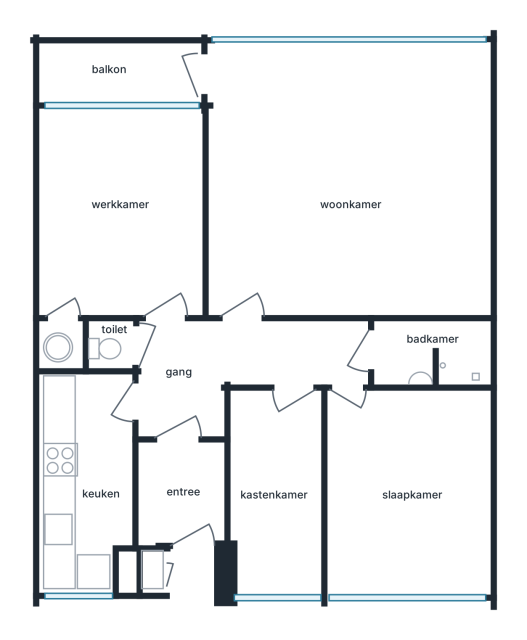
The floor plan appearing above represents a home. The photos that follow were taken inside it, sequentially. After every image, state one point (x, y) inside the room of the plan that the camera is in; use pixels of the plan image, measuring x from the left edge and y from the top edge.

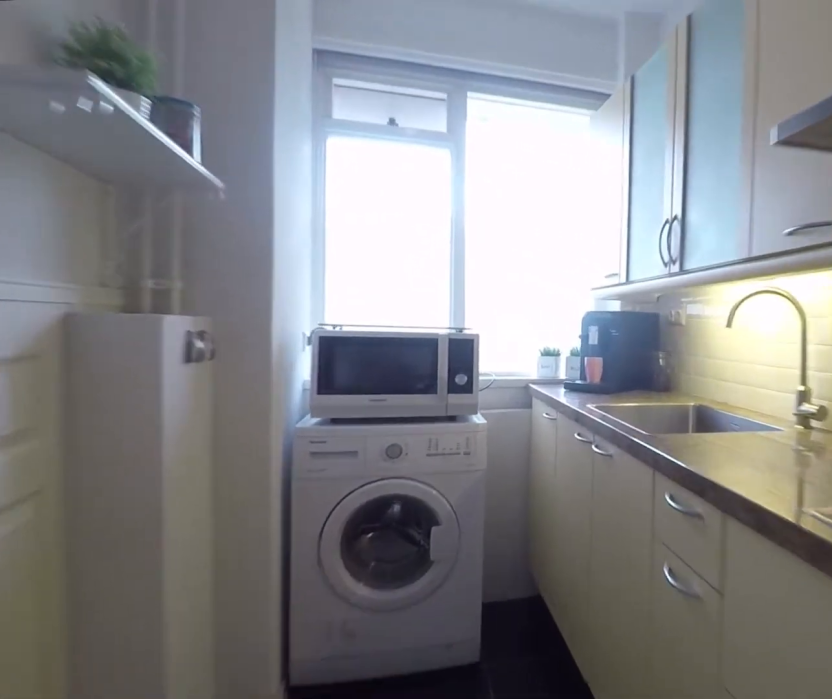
(85, 479)
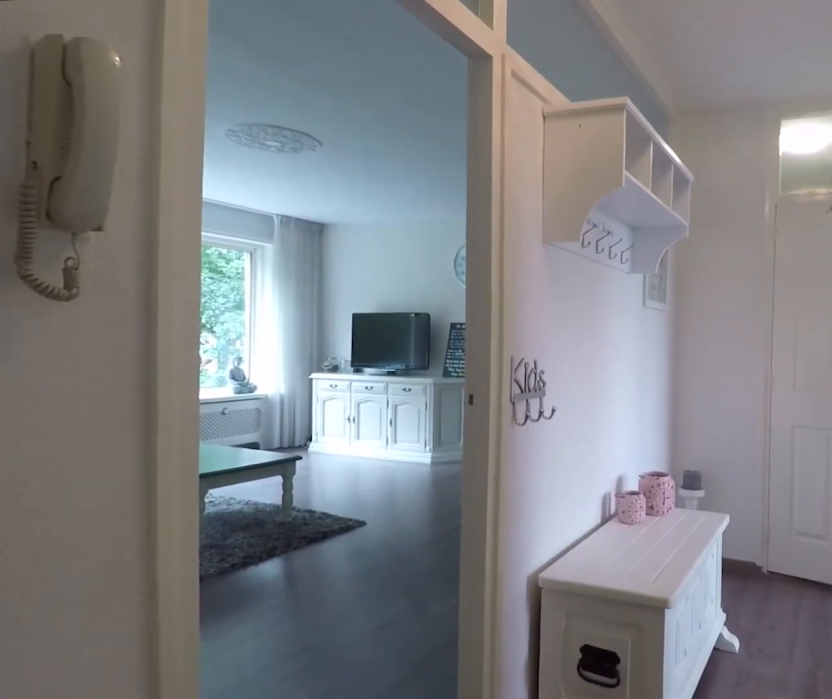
(237, 365)
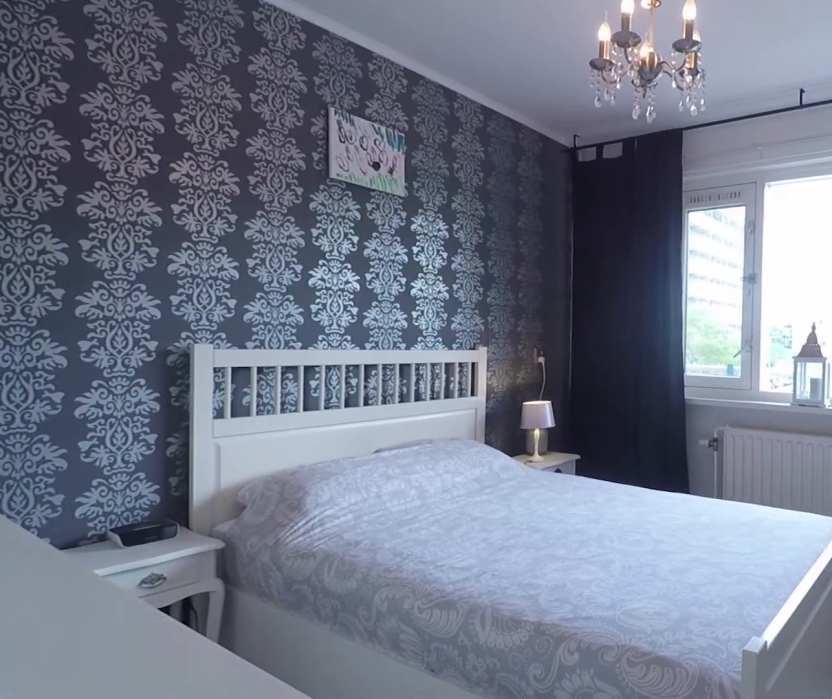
(407, 492)
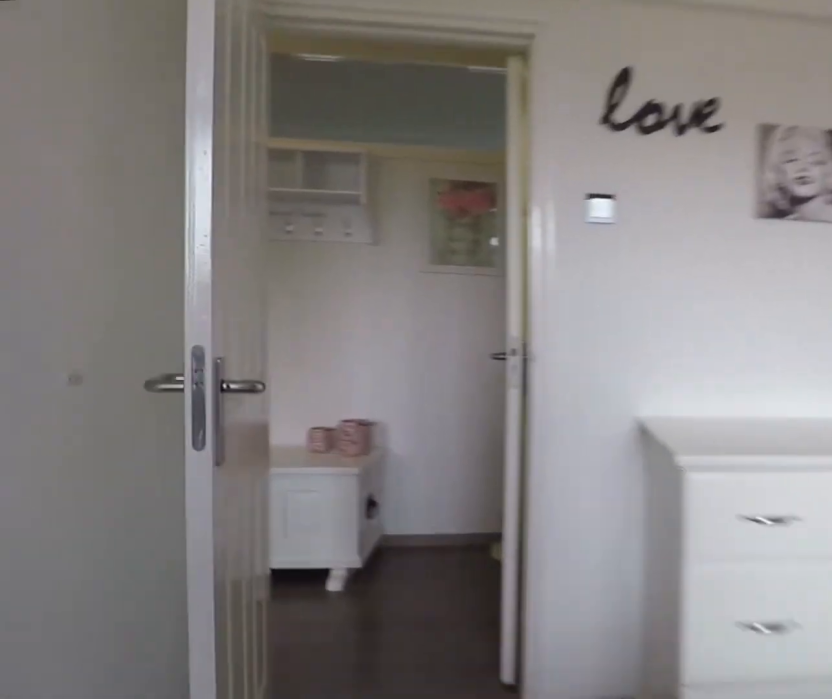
(407, 492)
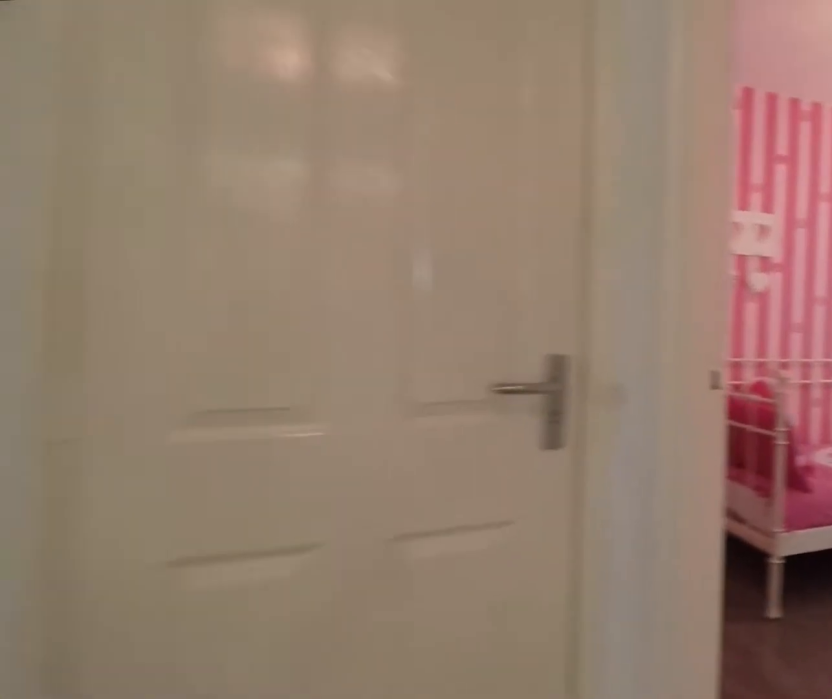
(237, 365)
